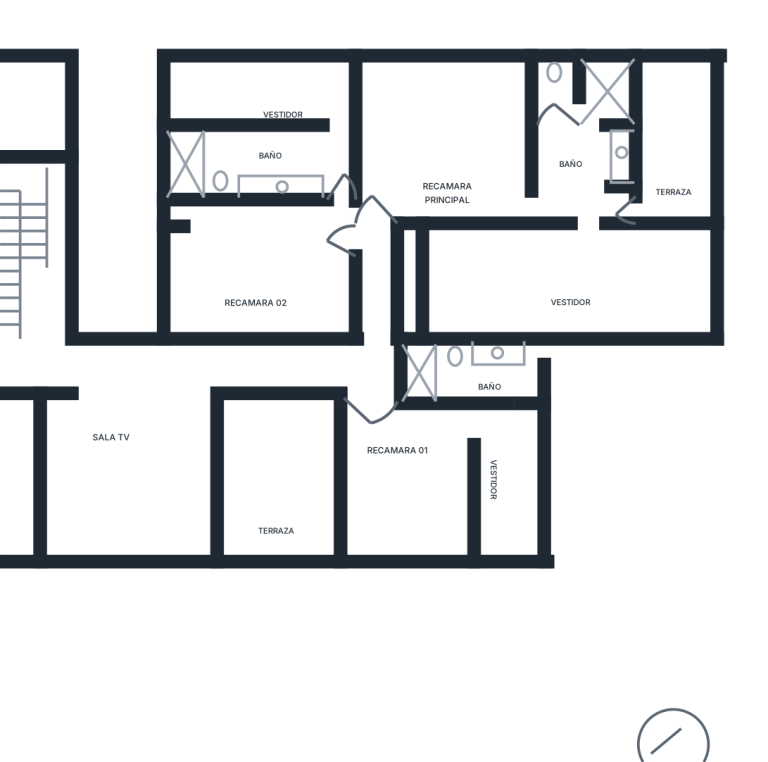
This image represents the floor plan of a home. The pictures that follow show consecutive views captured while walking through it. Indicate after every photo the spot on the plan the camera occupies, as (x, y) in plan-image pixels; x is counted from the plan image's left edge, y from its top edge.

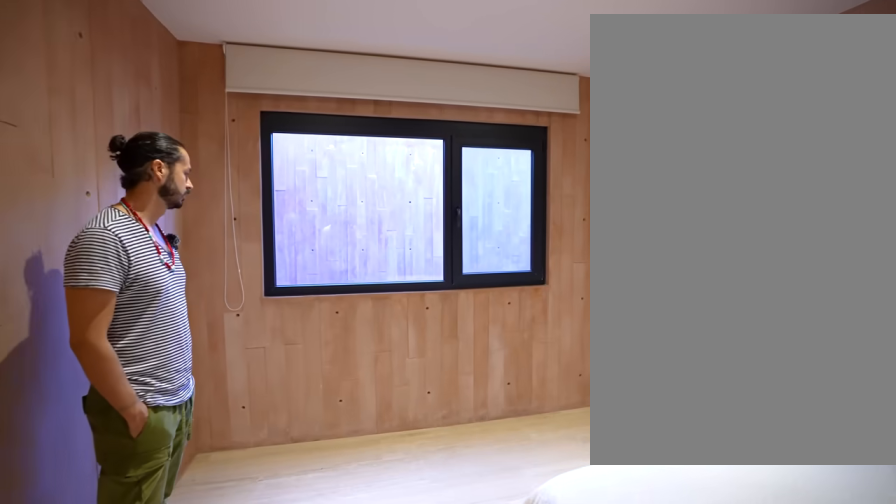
(325, 261)
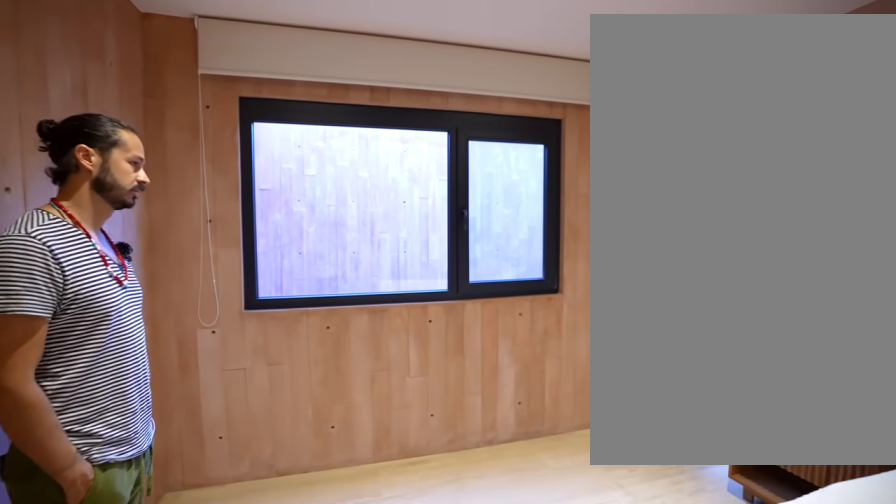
(319, 270)
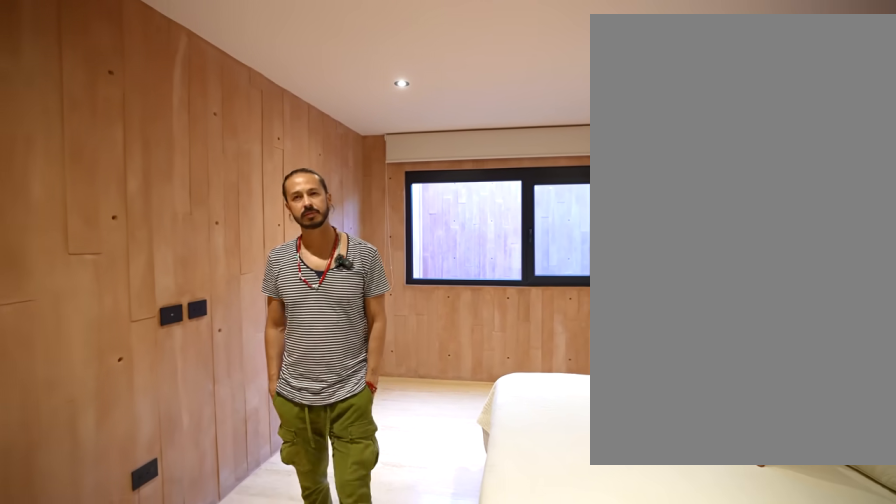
(330, 315)
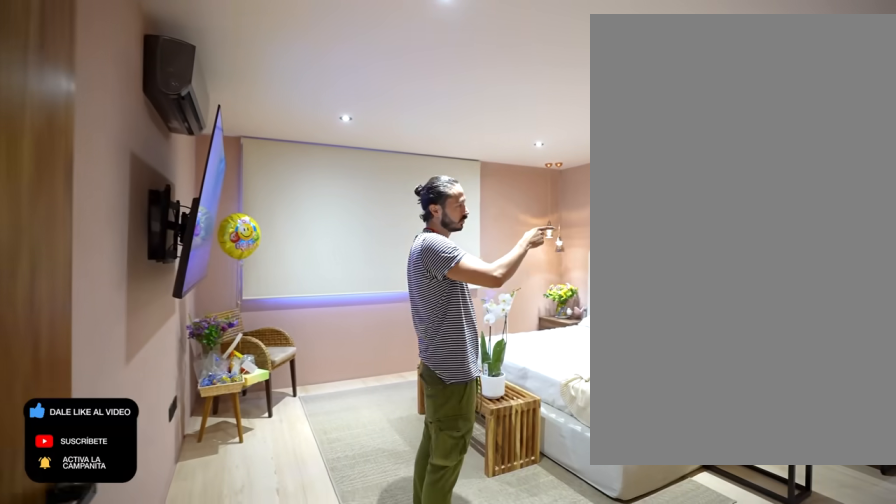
(369, 235)
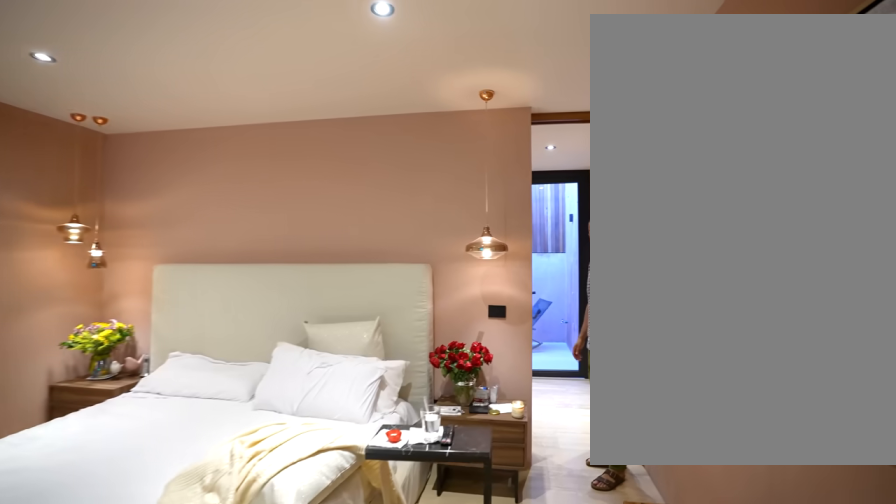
(398, 202)
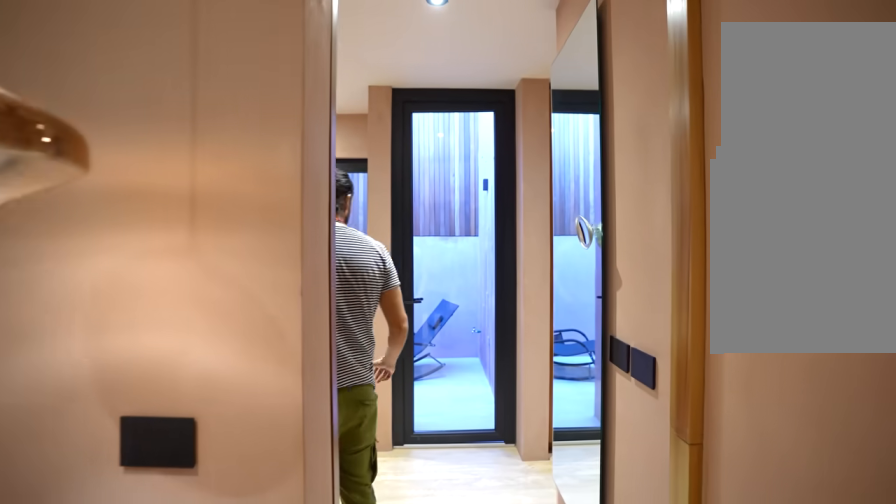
(443, 199)
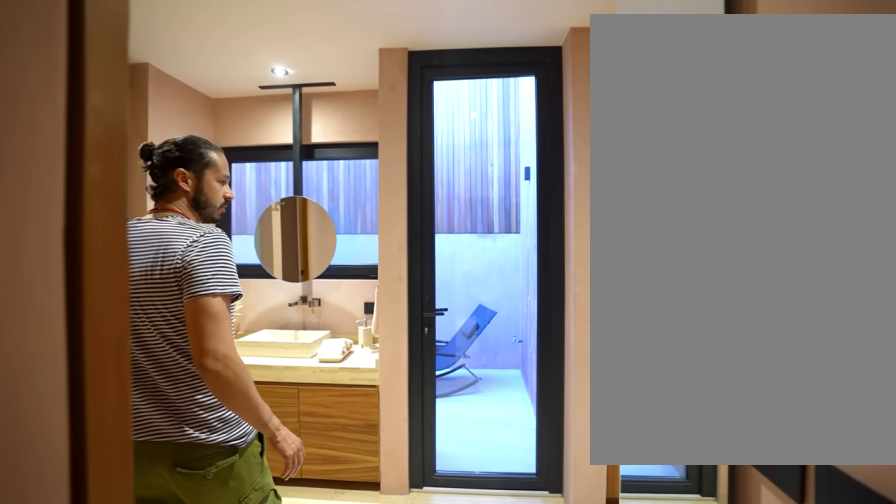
(455, 196)
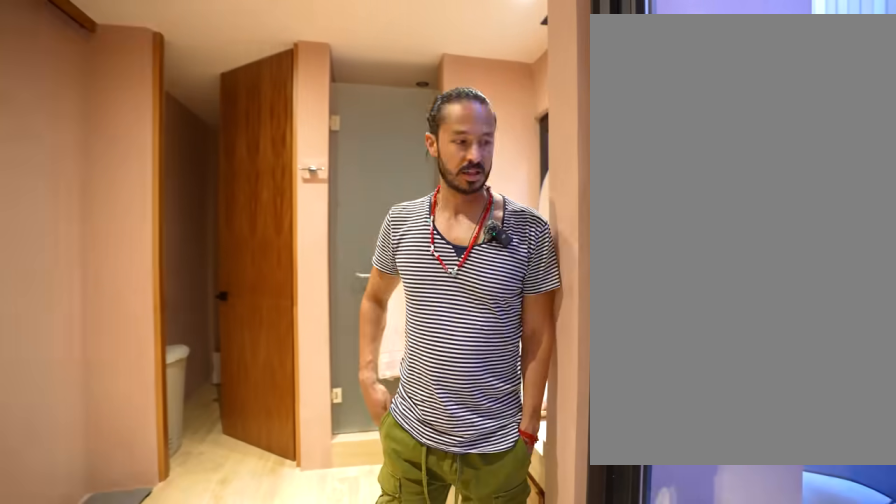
(582, 243)
